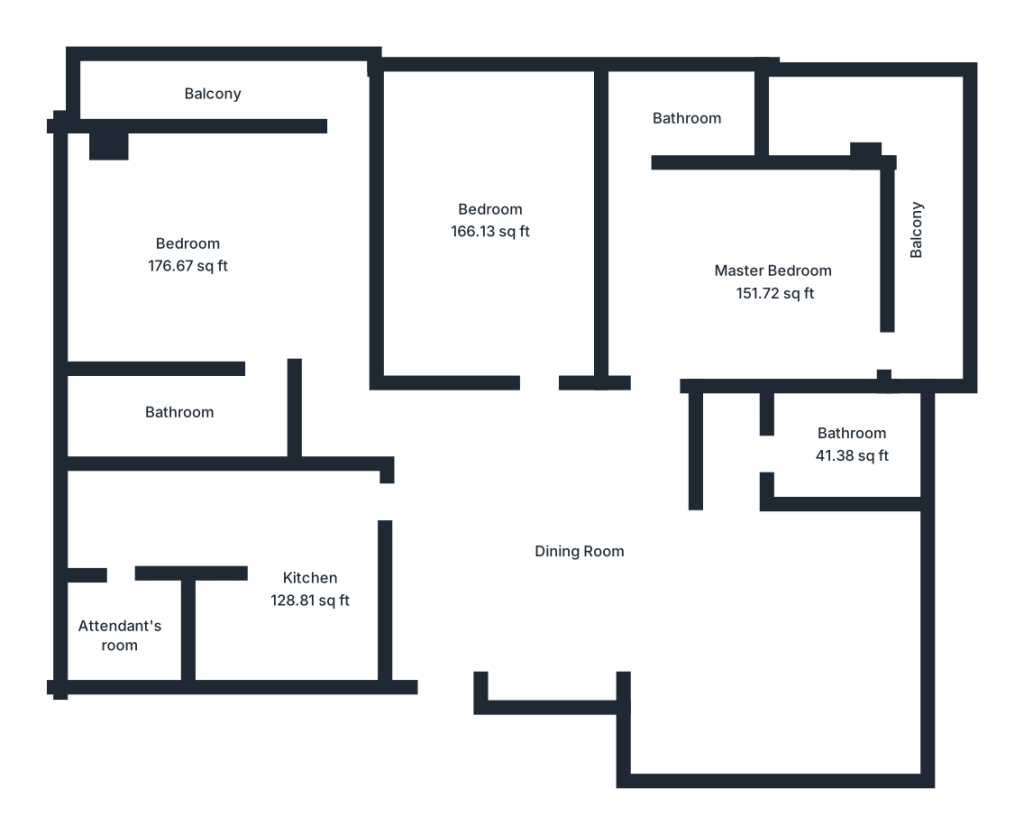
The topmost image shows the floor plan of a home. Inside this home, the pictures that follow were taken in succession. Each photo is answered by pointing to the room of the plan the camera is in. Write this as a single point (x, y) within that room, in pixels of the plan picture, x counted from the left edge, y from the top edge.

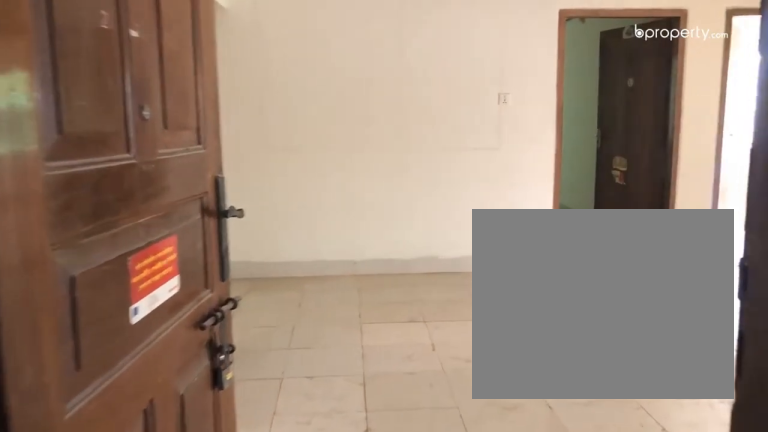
(568, 550)
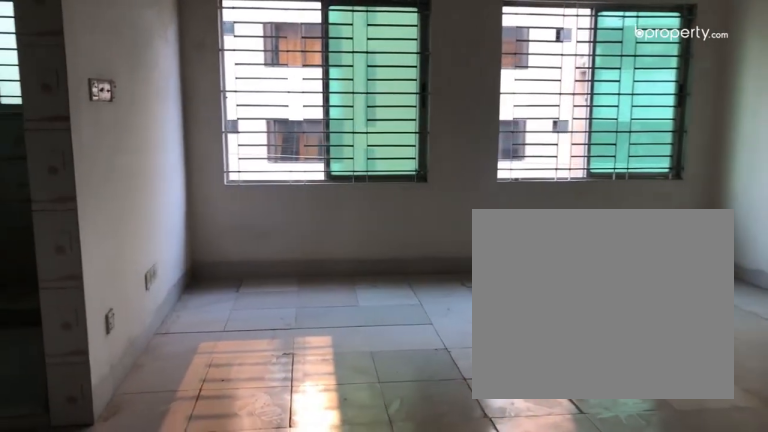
(568, 550)
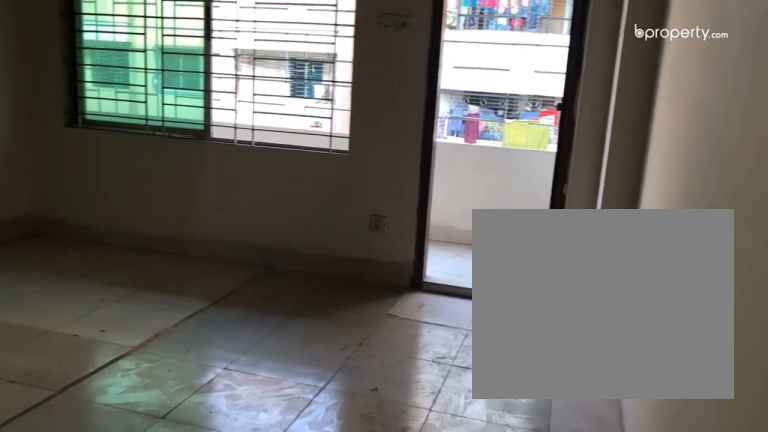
(770, 282)
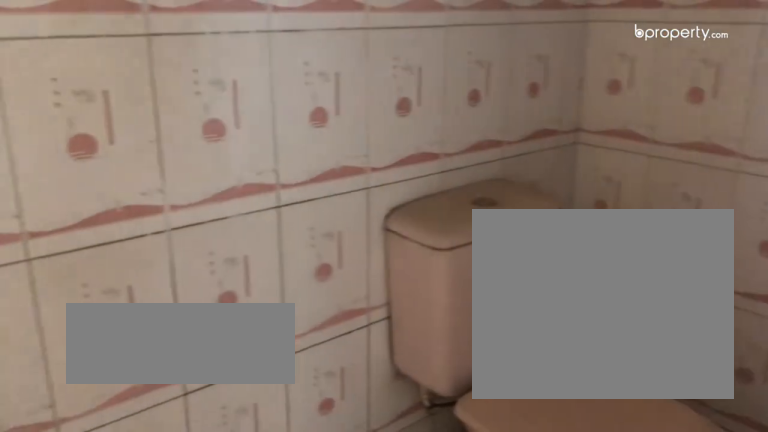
(690, 118)
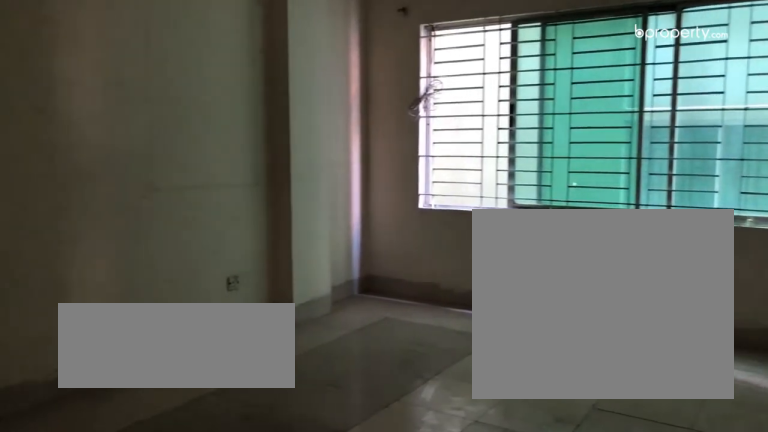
(496, 211)
